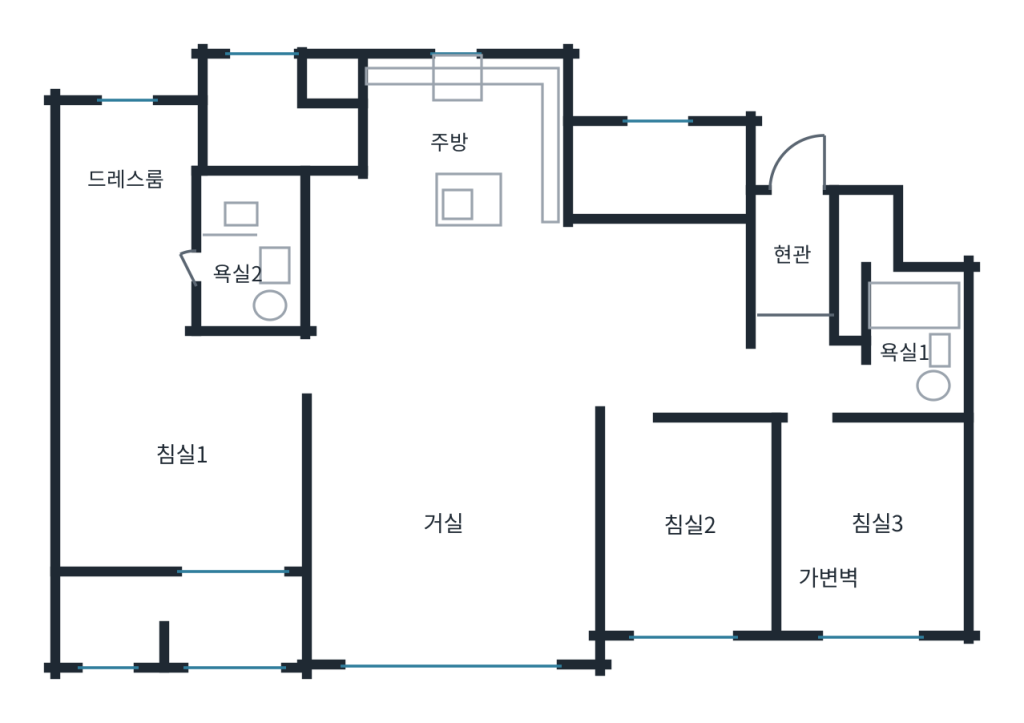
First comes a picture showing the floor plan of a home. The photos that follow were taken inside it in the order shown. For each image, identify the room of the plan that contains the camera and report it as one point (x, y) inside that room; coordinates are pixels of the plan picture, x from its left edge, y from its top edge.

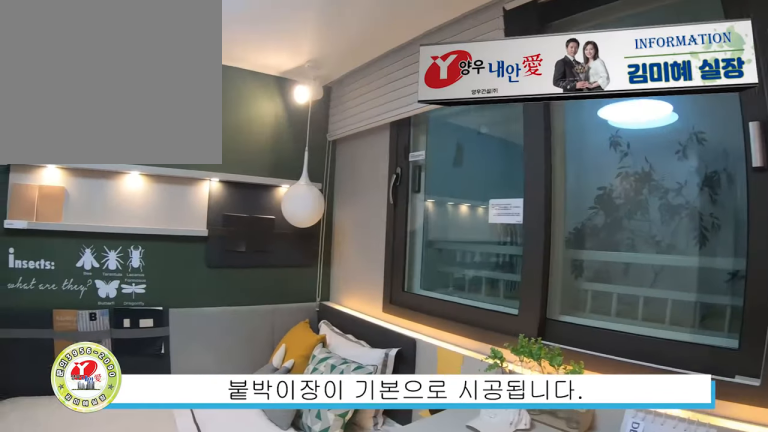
(872, 538)
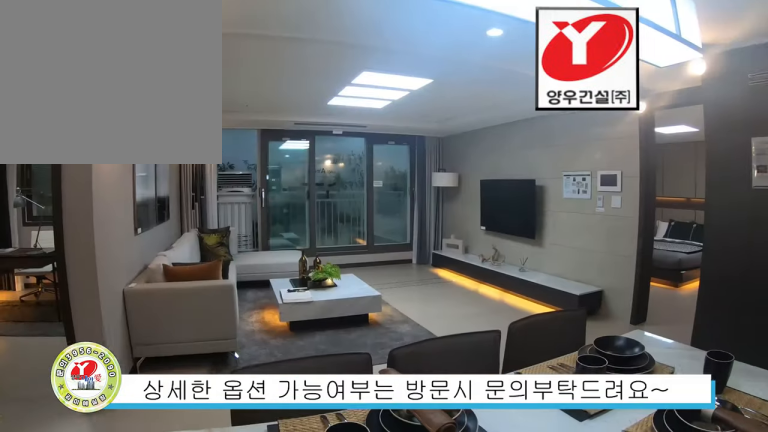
(547, 320)
